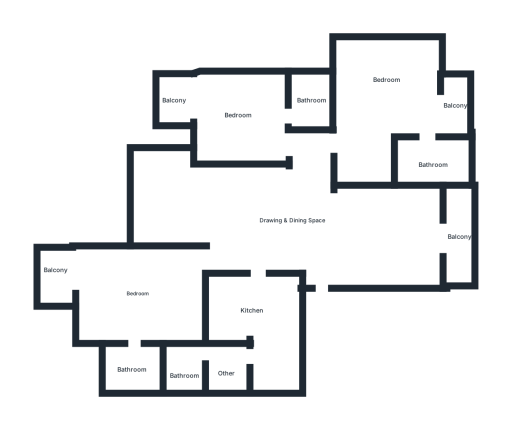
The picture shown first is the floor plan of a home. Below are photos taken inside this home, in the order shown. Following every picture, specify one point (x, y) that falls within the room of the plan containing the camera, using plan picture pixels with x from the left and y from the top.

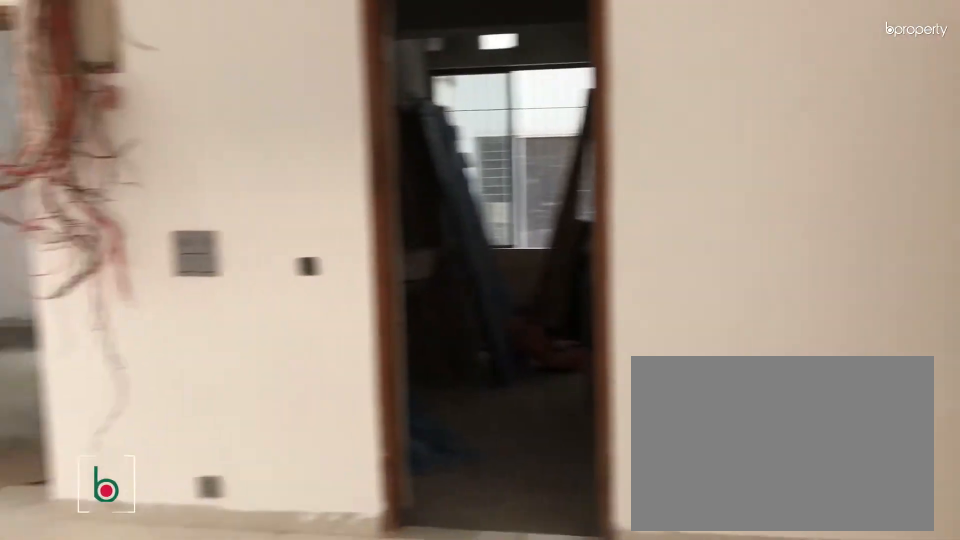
(249, 225)
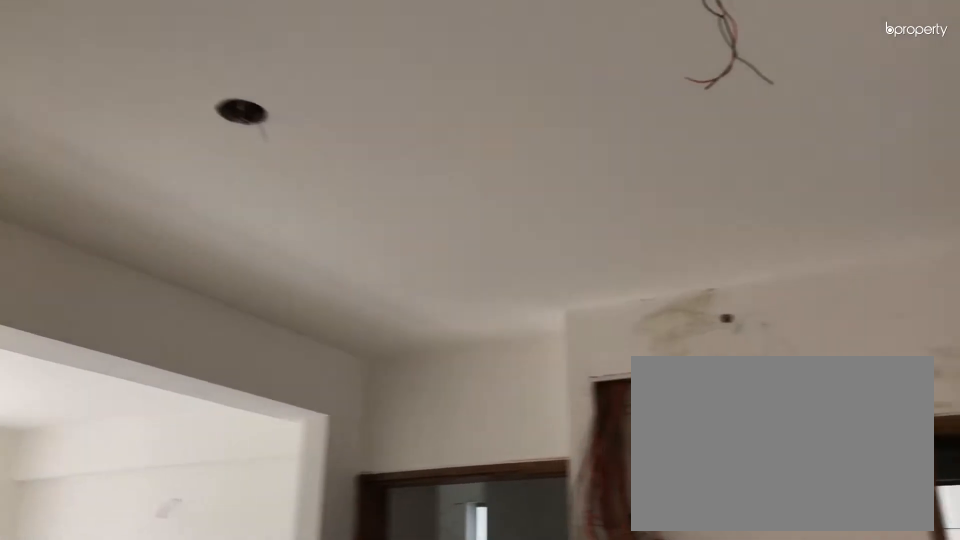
(249, 225)
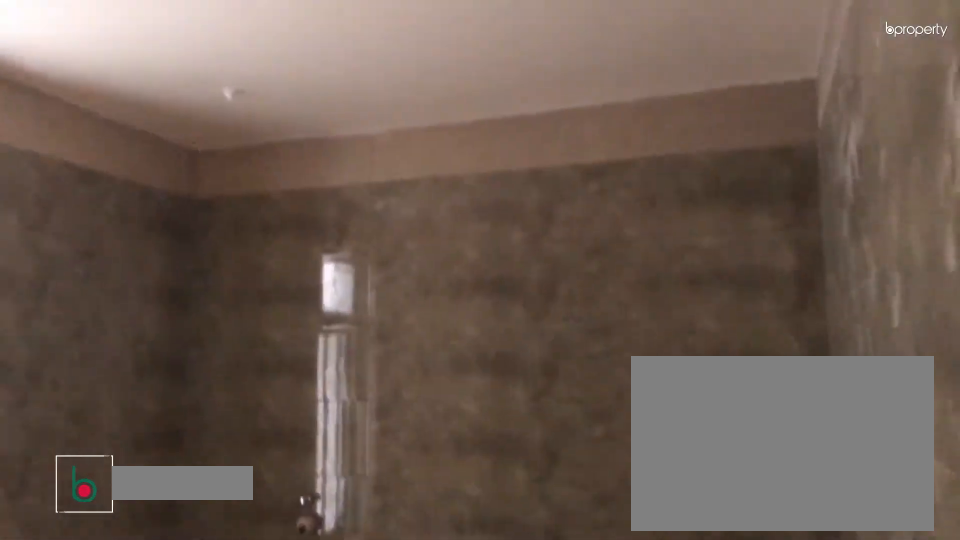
(141, 364)
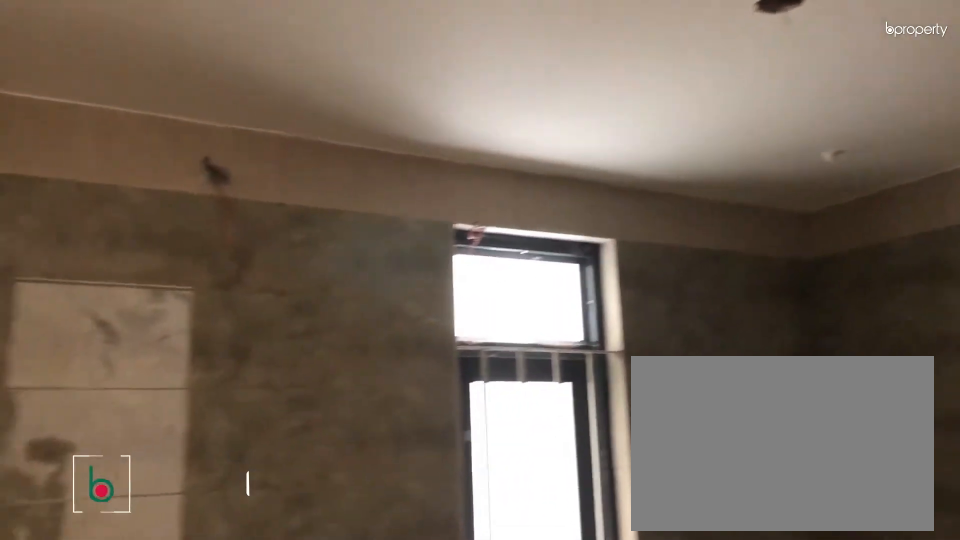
(141, 364)
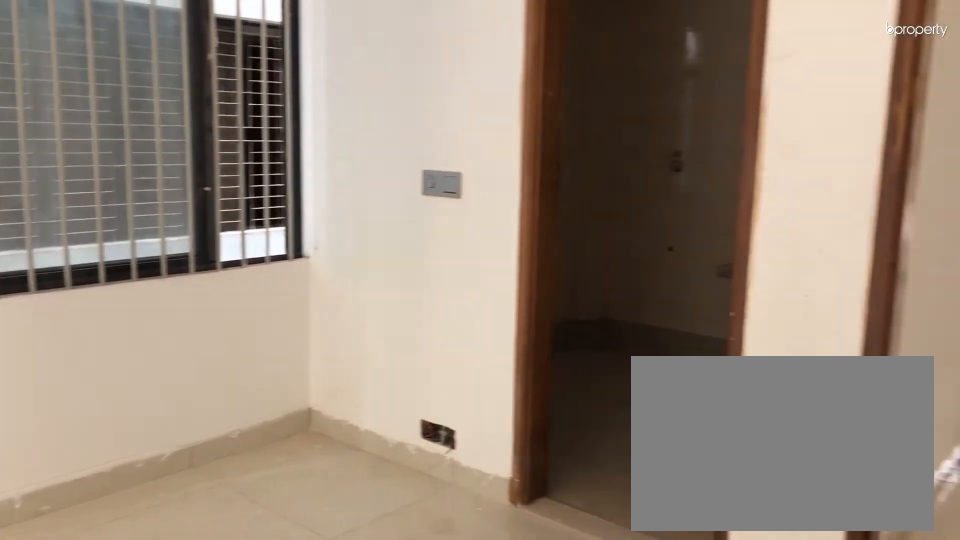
(252, 118)
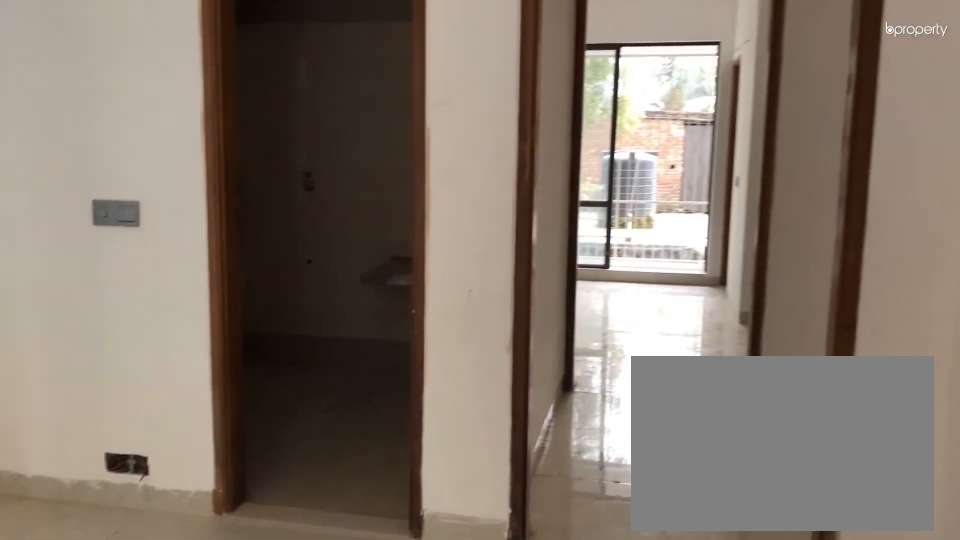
(252, 118)
